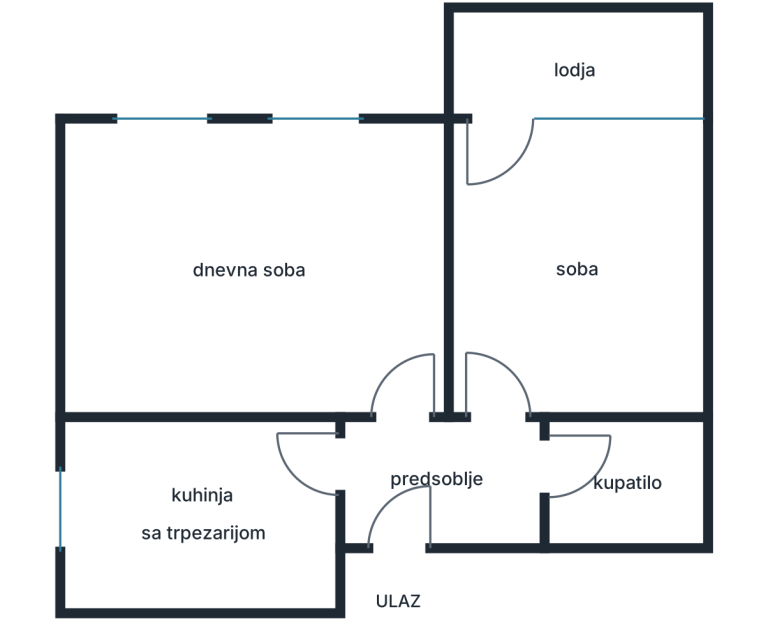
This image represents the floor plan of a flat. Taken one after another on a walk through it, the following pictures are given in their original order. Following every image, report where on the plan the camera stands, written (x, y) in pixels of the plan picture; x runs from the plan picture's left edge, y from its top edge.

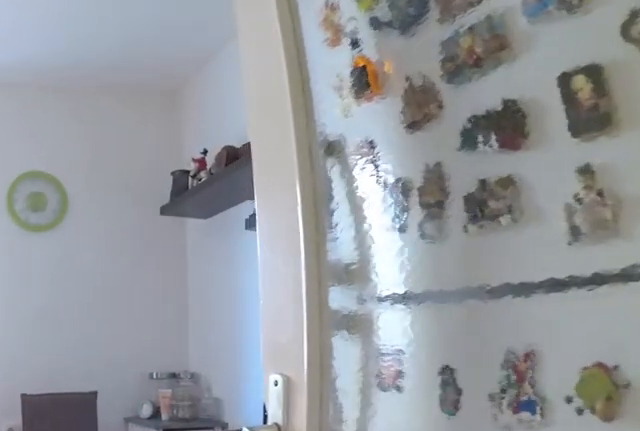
(349, 479)
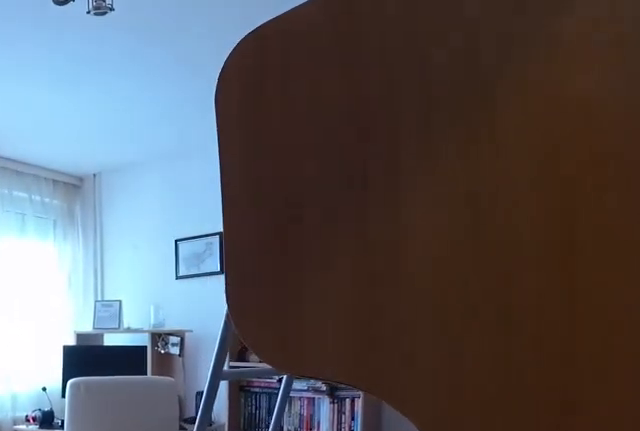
(482, 408)
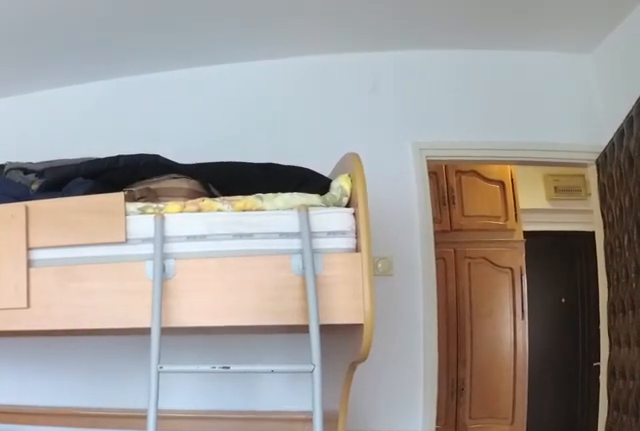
(515, 126)
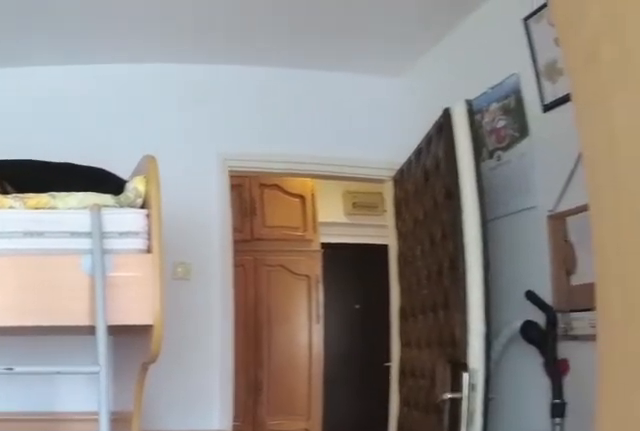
(515, 167)
